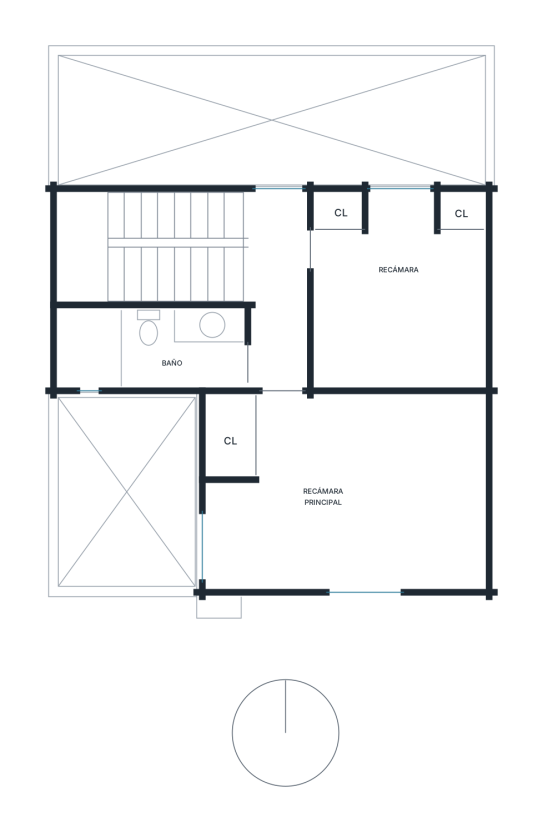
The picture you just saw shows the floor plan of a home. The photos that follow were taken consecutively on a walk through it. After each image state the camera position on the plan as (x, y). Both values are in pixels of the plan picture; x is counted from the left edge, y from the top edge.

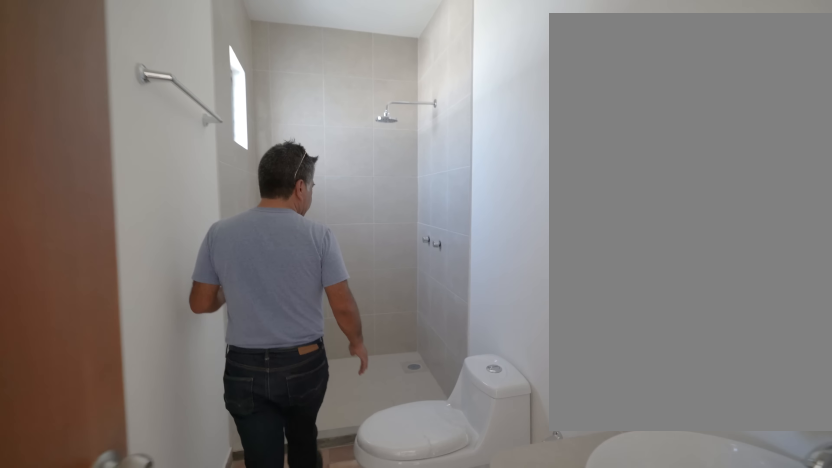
(277, 367)
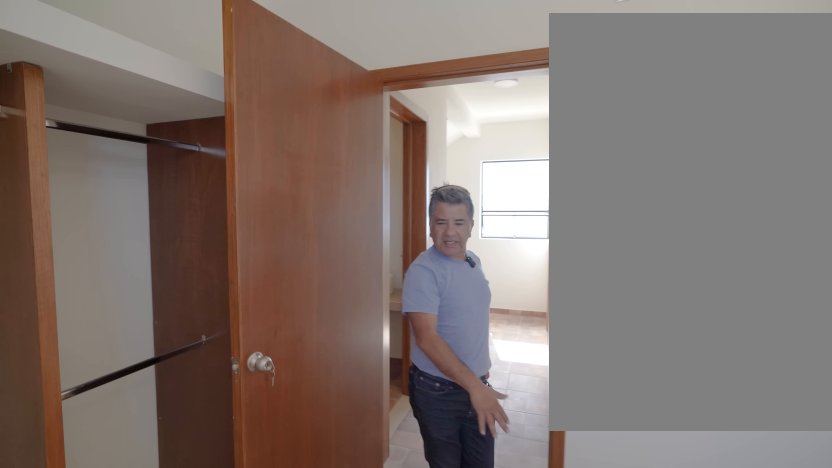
(345, 502)
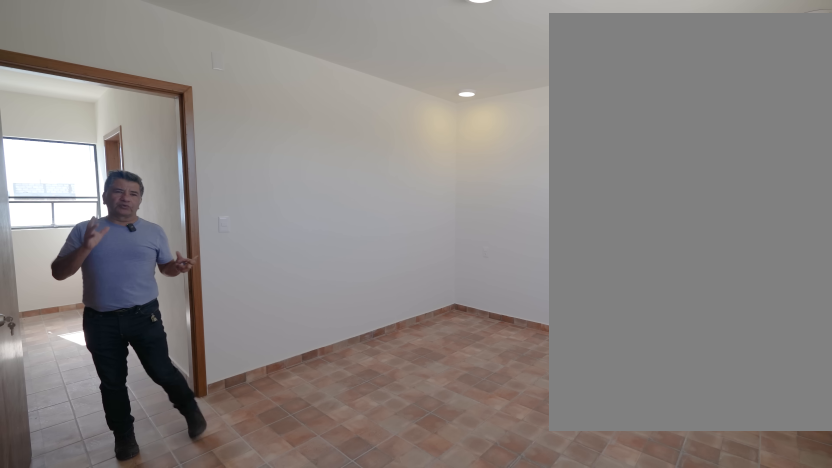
(283, 483)
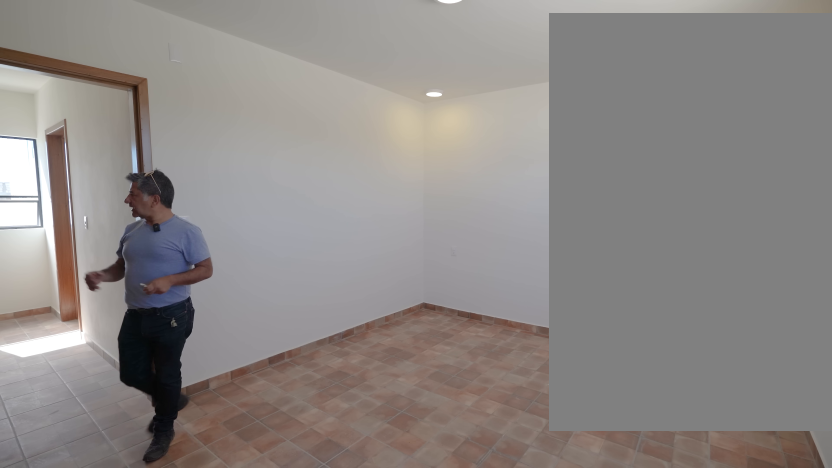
(284, 484)
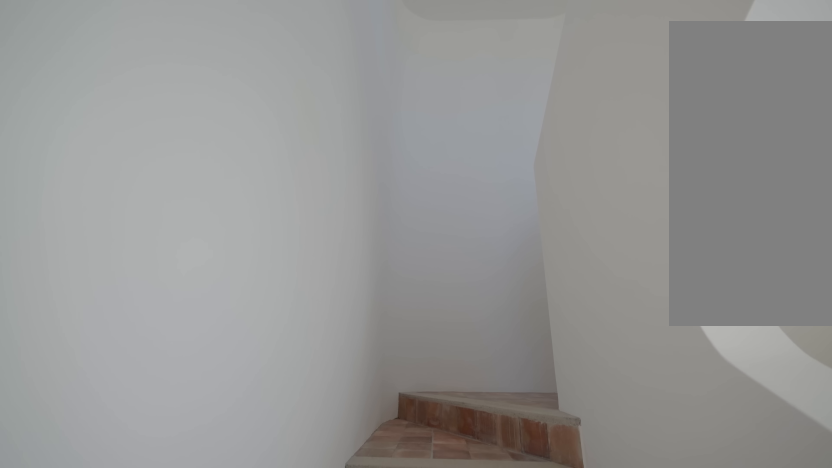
(235, 269)
